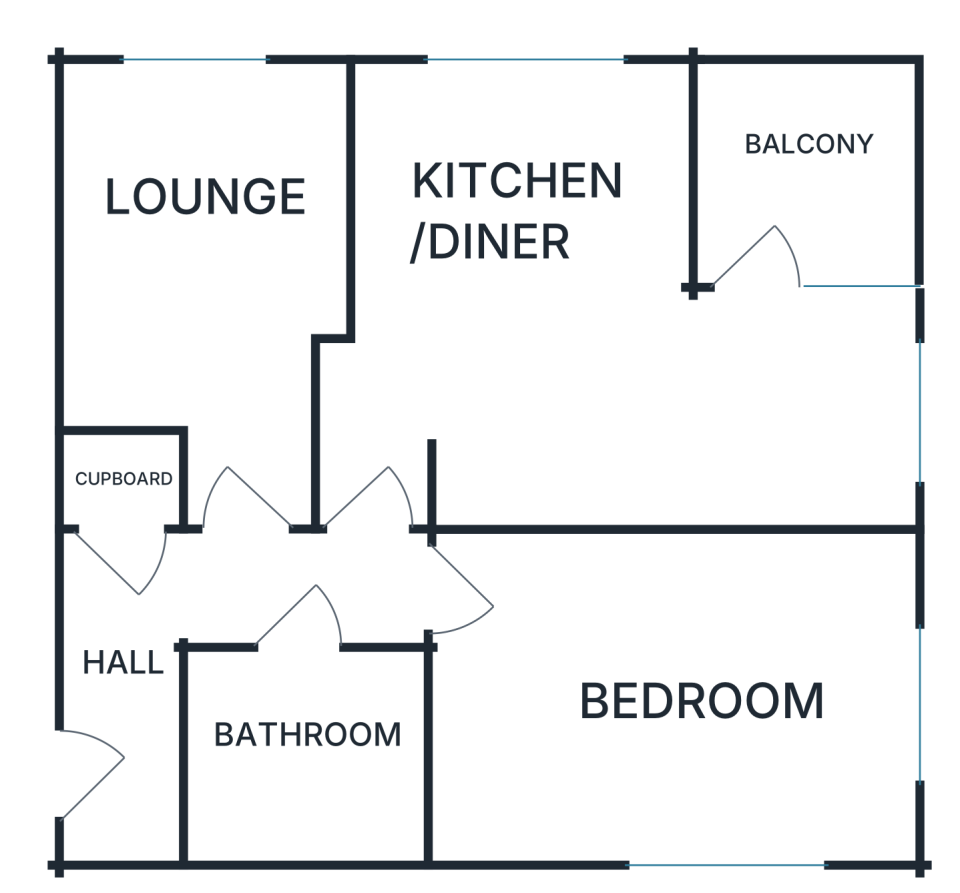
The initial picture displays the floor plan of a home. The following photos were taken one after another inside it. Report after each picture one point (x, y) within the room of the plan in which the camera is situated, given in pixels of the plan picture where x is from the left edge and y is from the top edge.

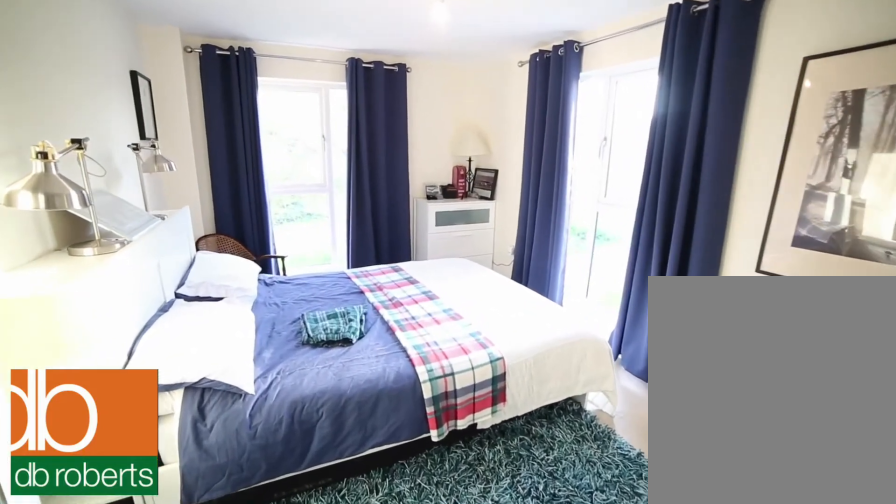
(672, 693)
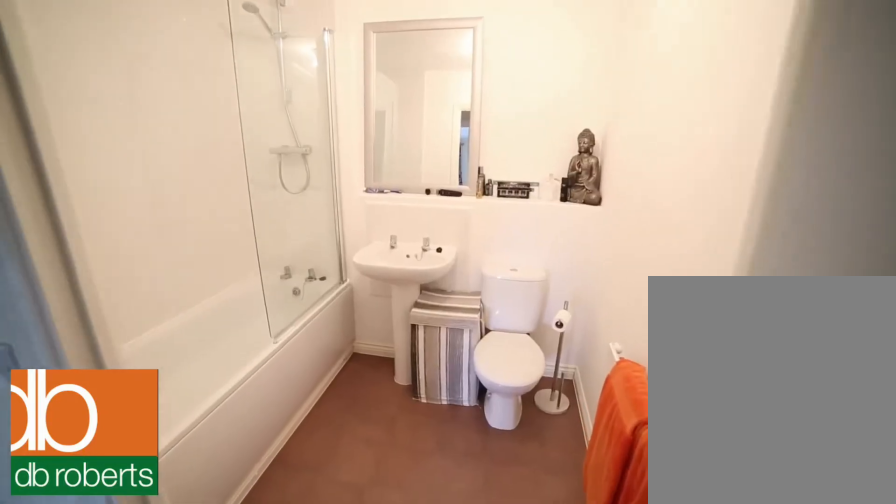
(305, 747)
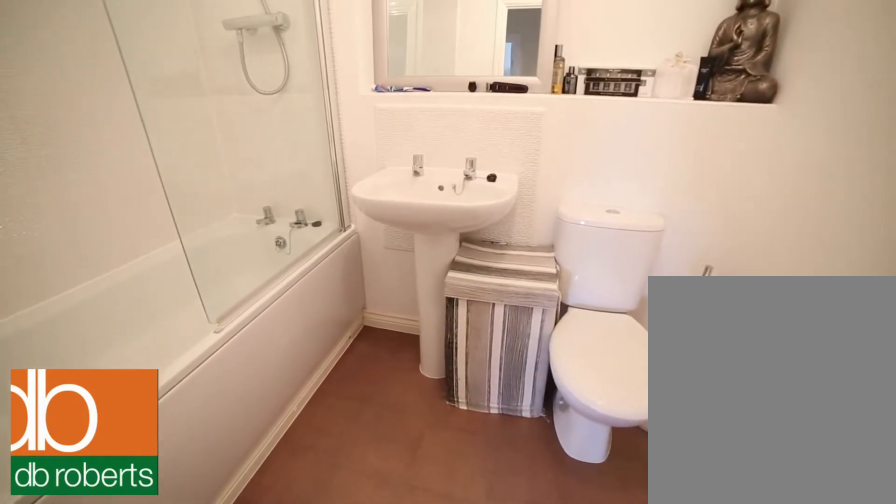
(305, 747)
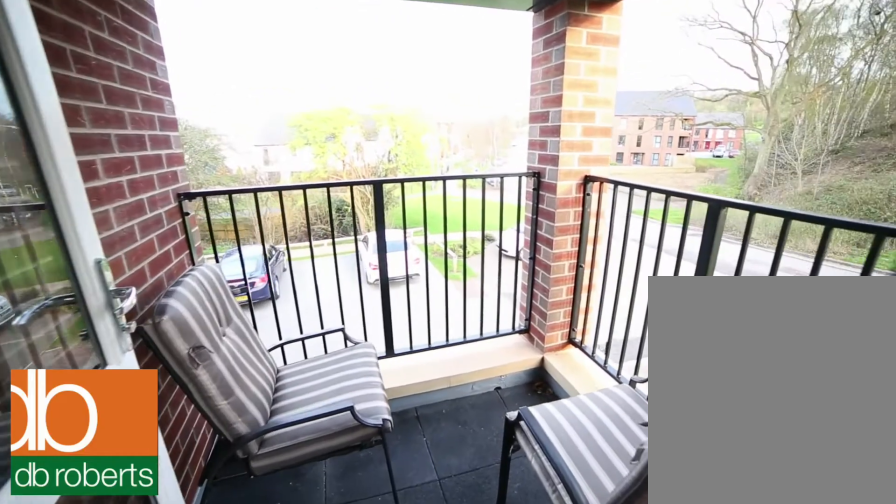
(809, 169)
